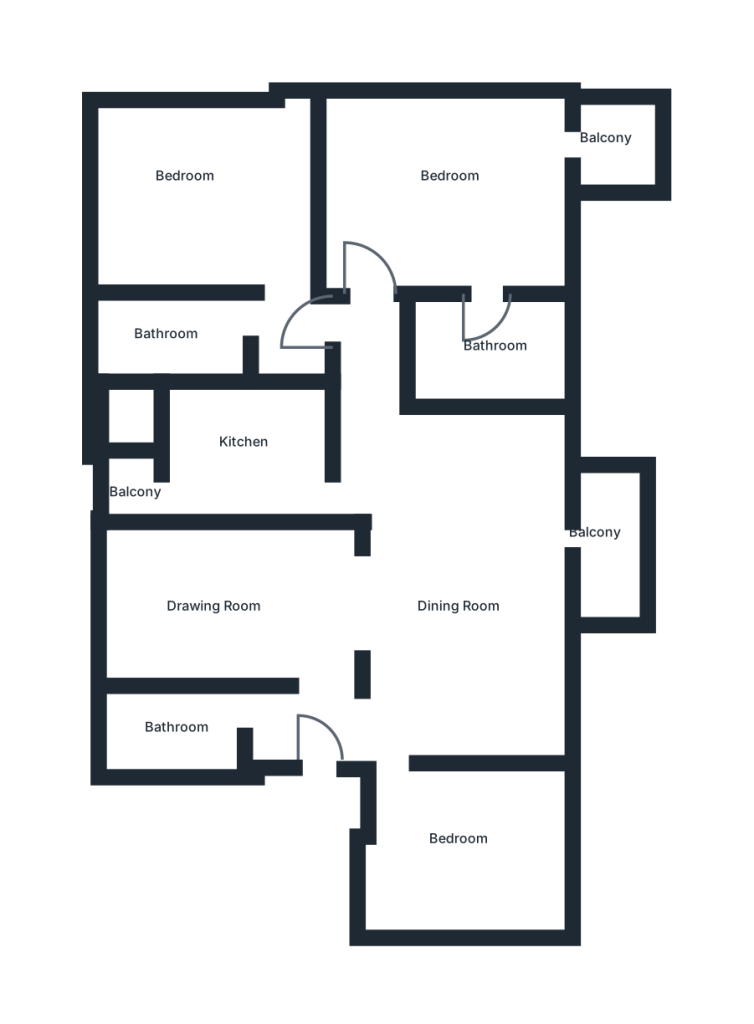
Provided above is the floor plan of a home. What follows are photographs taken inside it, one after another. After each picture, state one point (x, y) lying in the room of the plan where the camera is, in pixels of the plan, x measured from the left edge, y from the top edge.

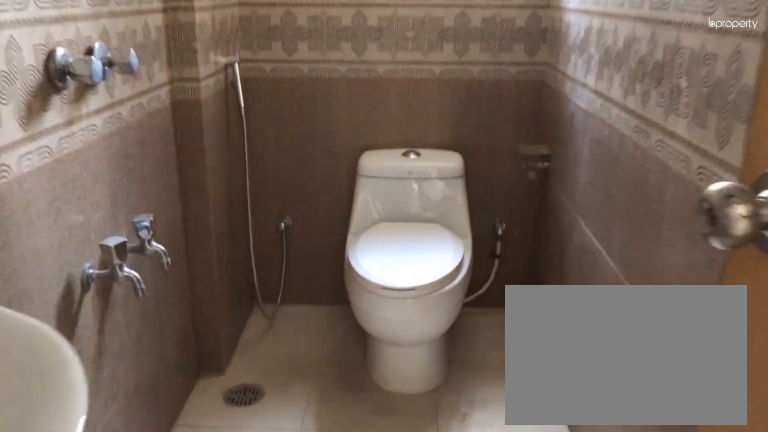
(167, 729)
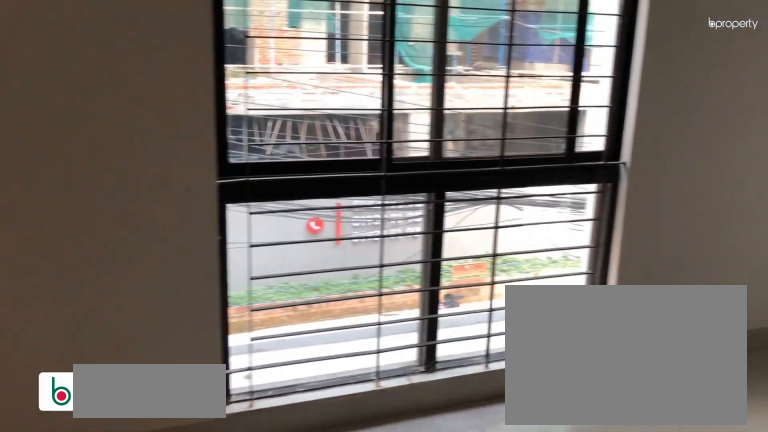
(462, 179)
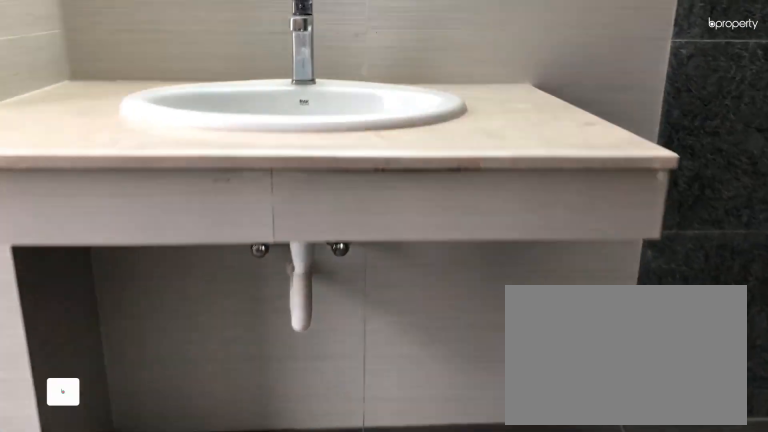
(487, 347)
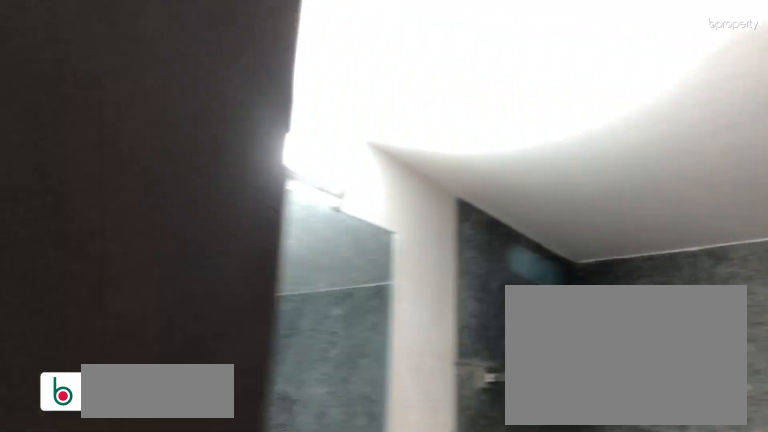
(487, 347)
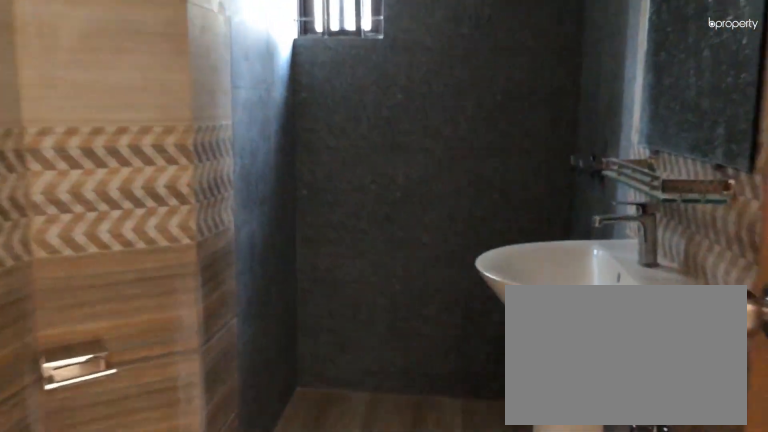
(186, 331)
